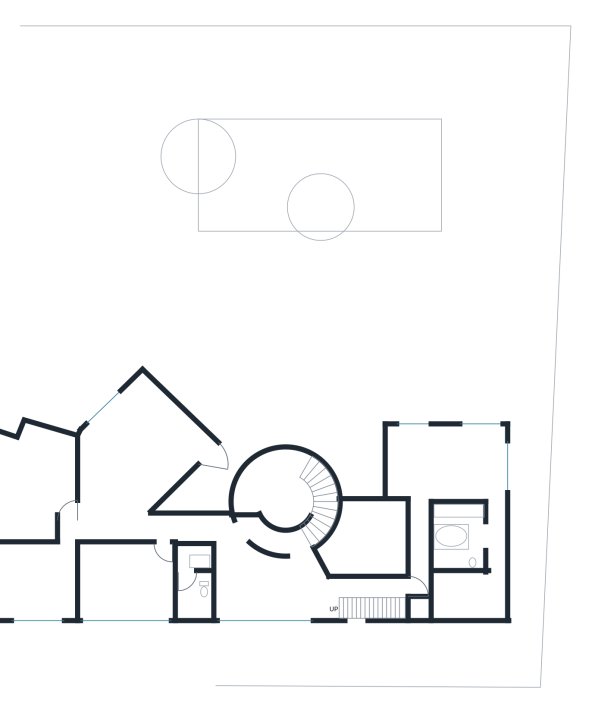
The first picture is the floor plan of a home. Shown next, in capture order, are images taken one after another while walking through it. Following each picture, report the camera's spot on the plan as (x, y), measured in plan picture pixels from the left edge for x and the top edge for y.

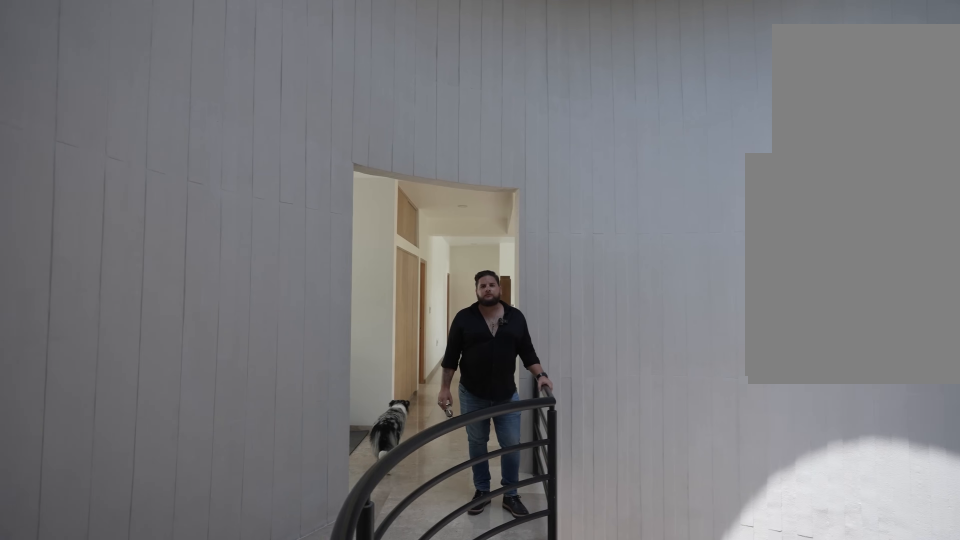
(298, 536)
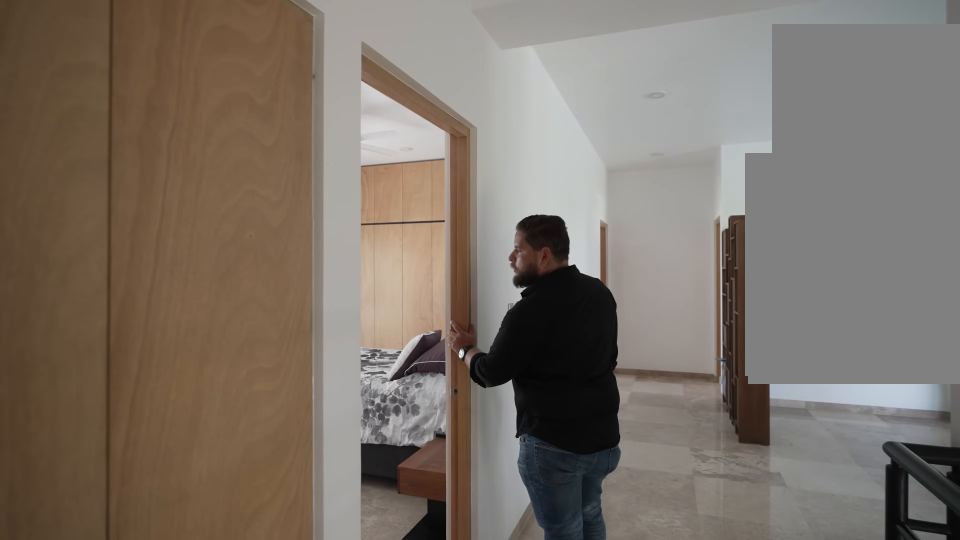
(239, 543)
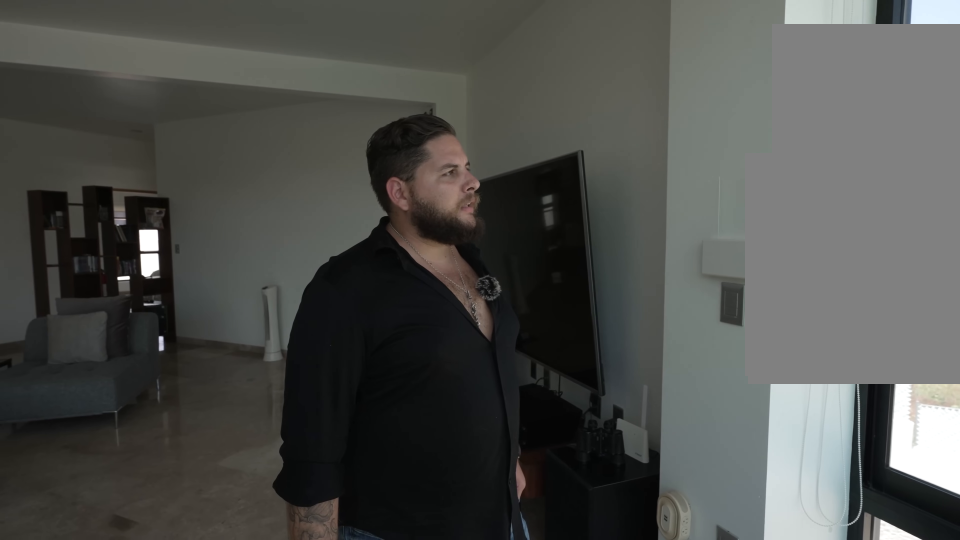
(143, 399)
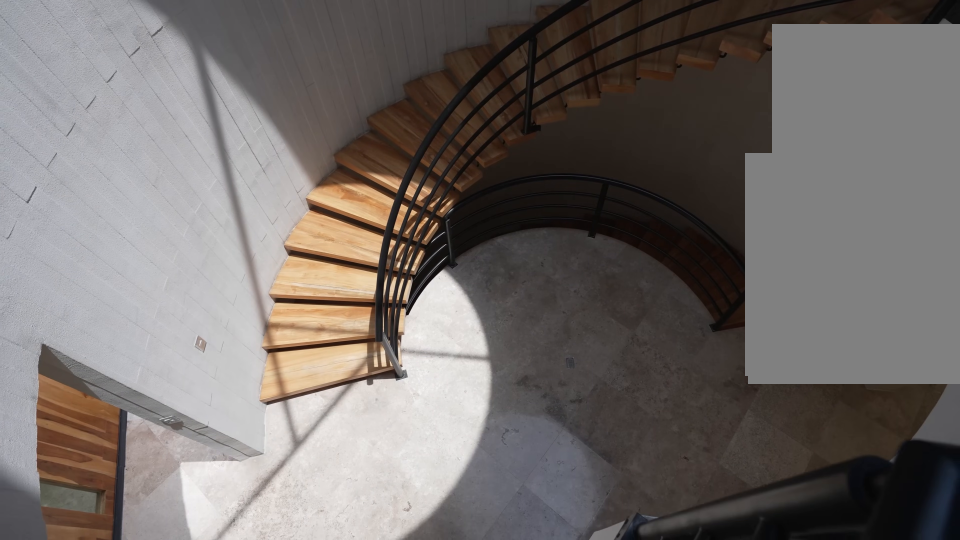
(250, 531)
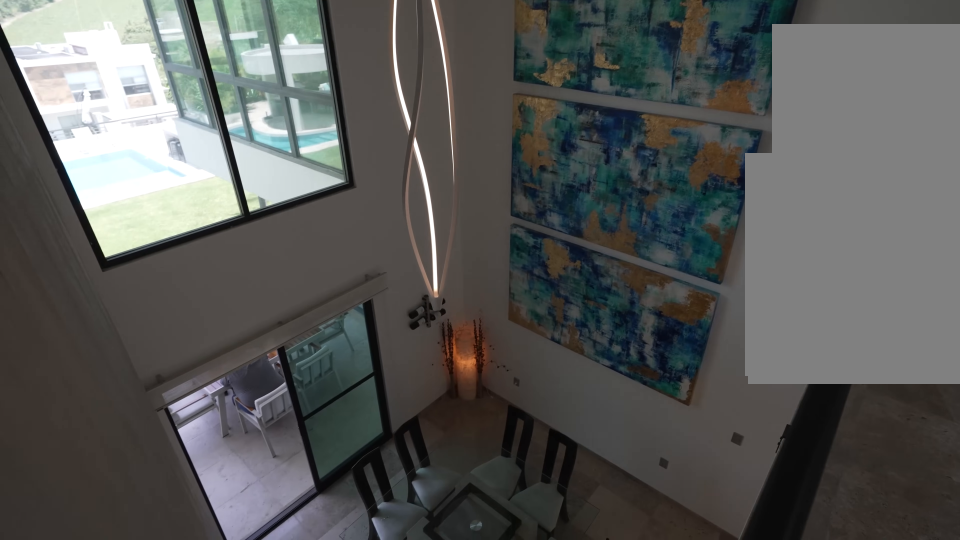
(317, 569)
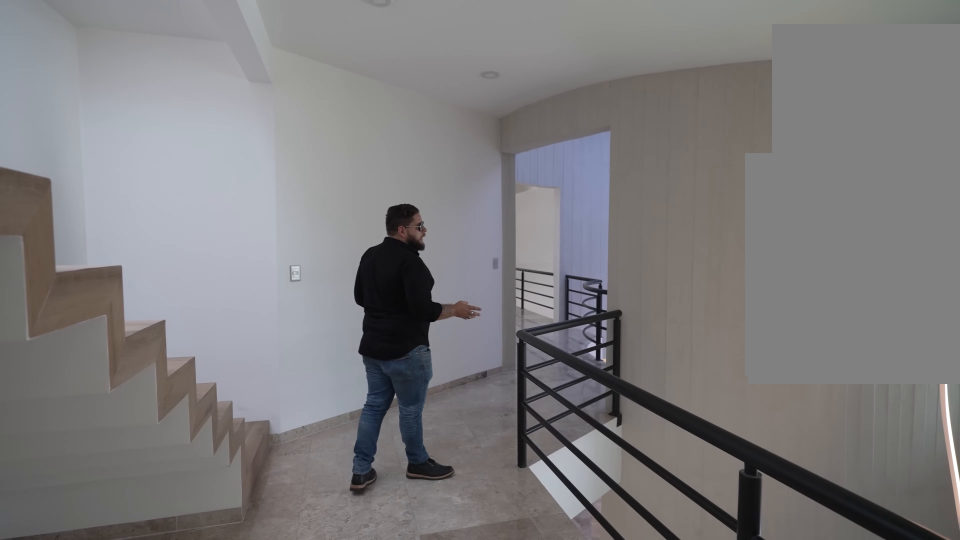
(385, 584)
